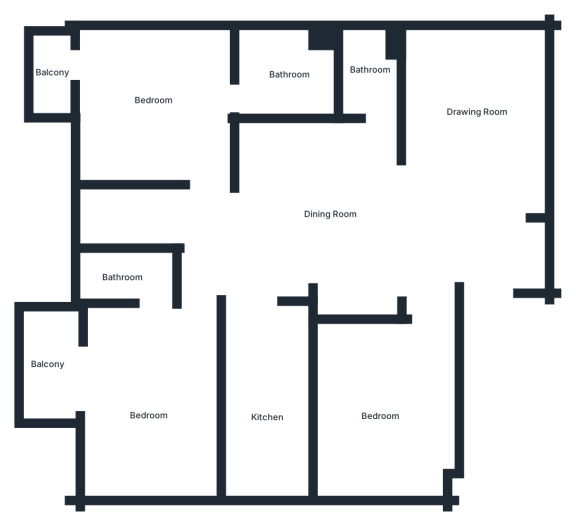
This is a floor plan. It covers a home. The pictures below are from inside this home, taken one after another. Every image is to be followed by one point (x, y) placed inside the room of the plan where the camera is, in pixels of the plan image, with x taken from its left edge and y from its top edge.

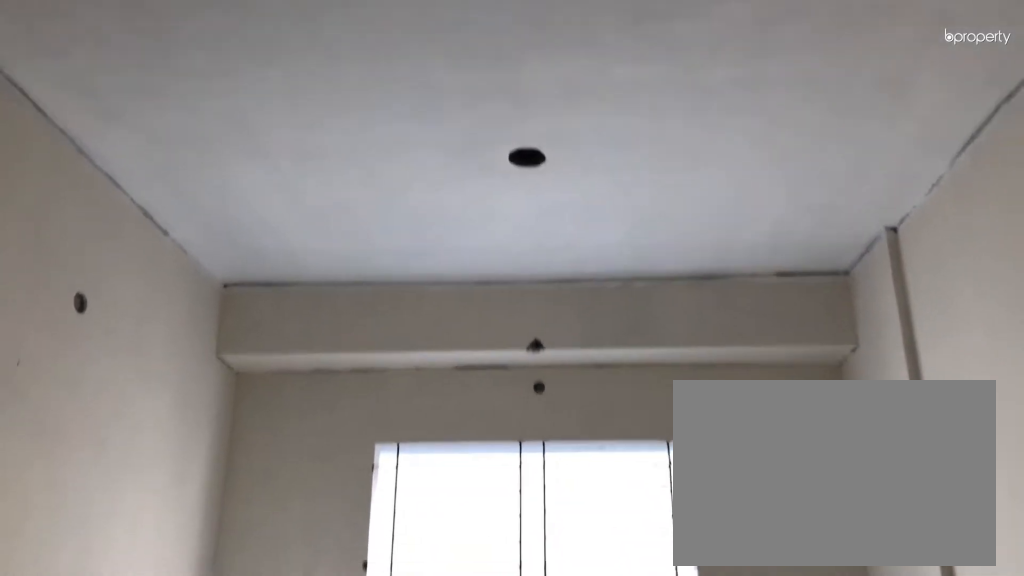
(471, 122)
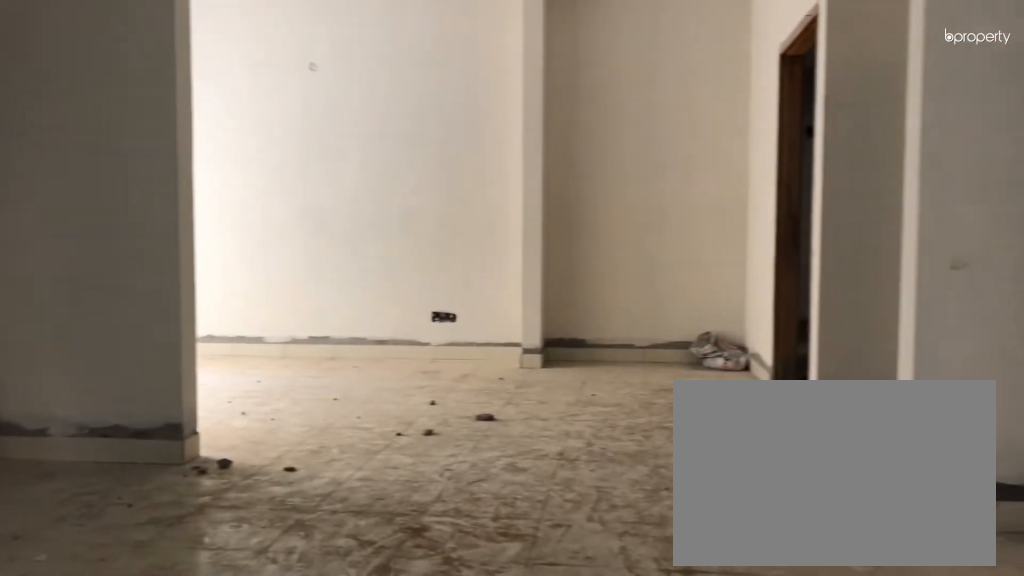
(313, 208)
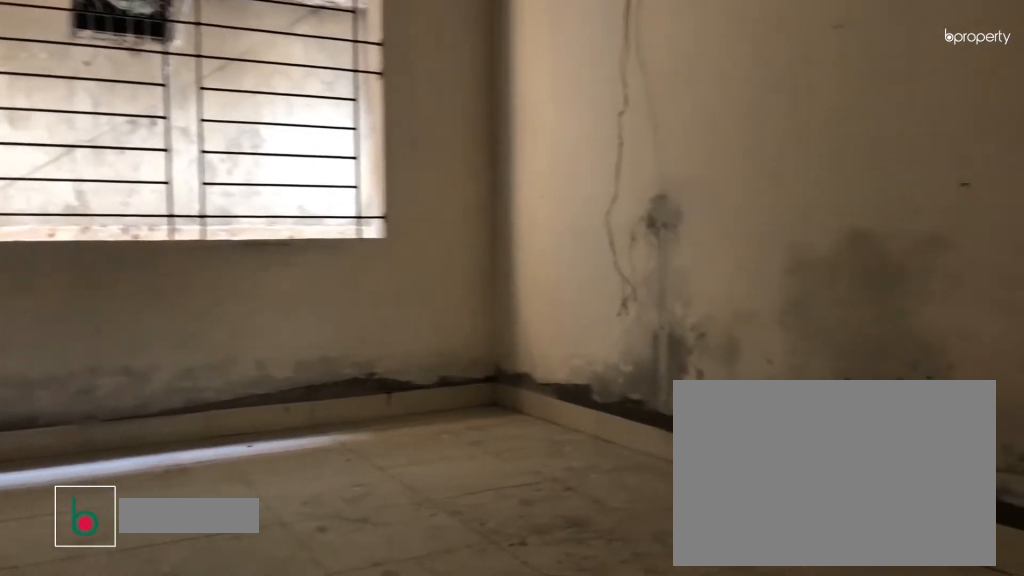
(385, 413)
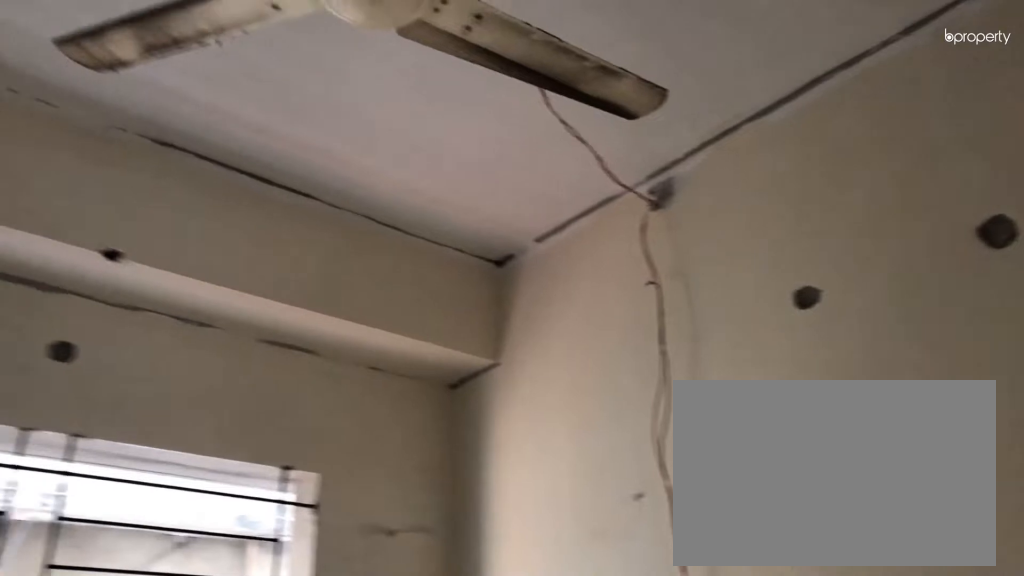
(385, 413)
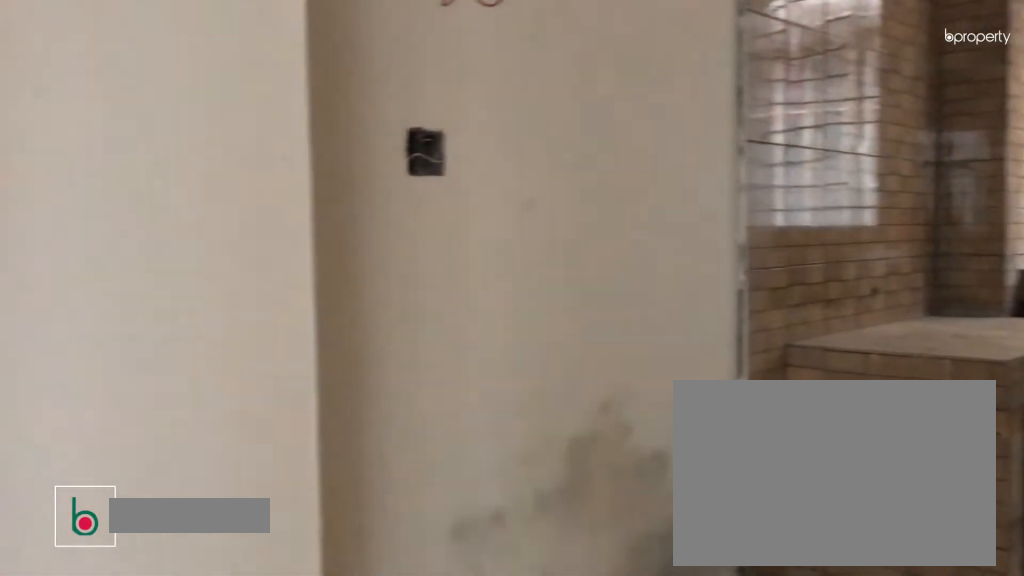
(273, 414)
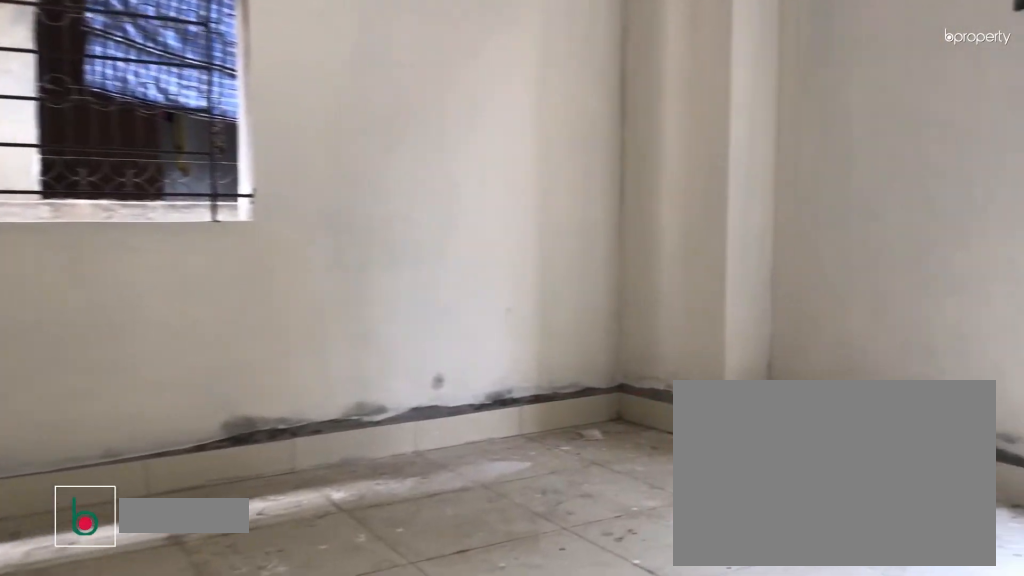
(148, 396)
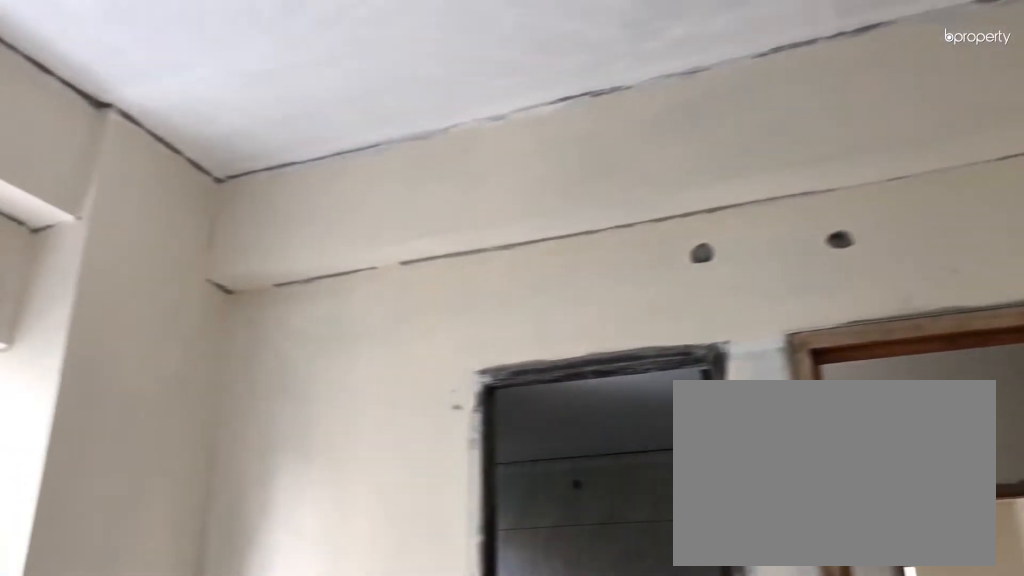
(148, 396)
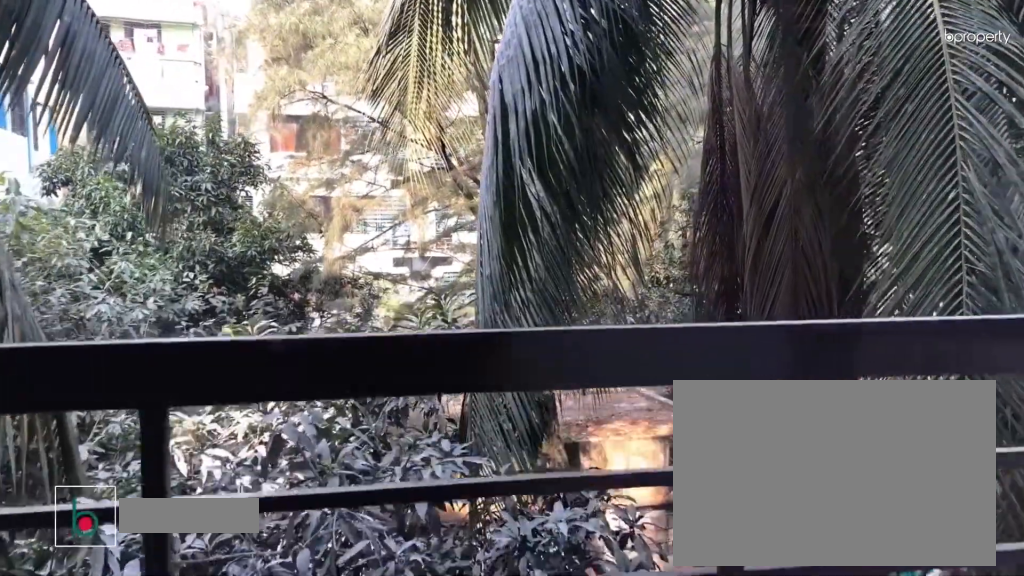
(47, 361)
